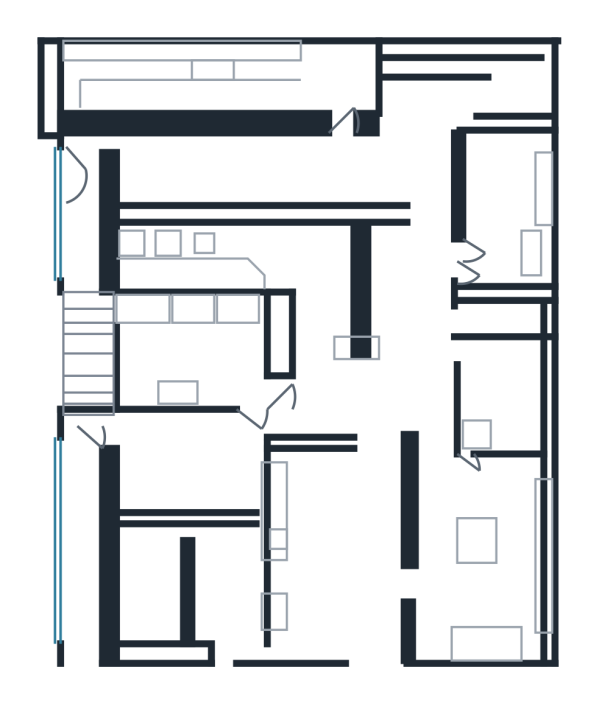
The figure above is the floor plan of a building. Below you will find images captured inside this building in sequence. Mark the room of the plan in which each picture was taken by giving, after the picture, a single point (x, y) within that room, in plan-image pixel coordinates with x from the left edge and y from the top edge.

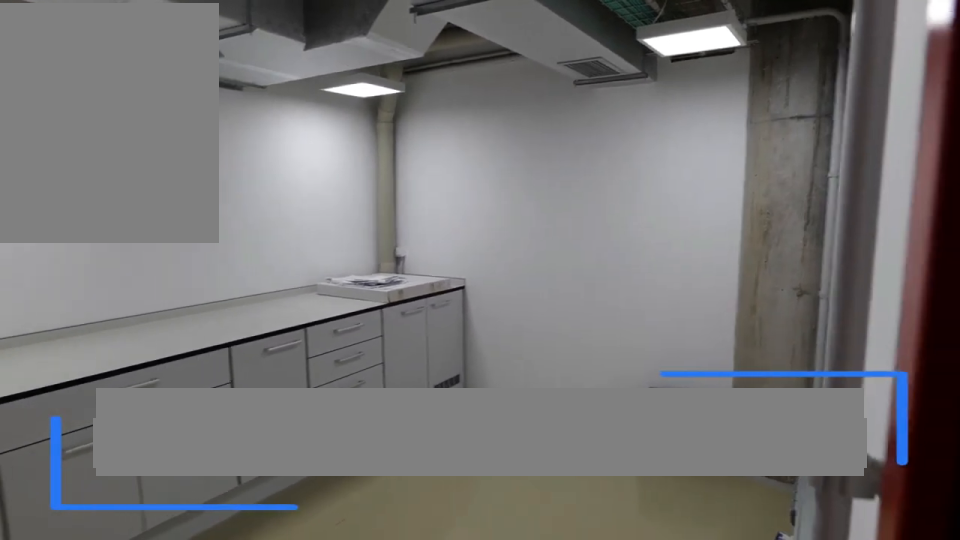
(506, 396)
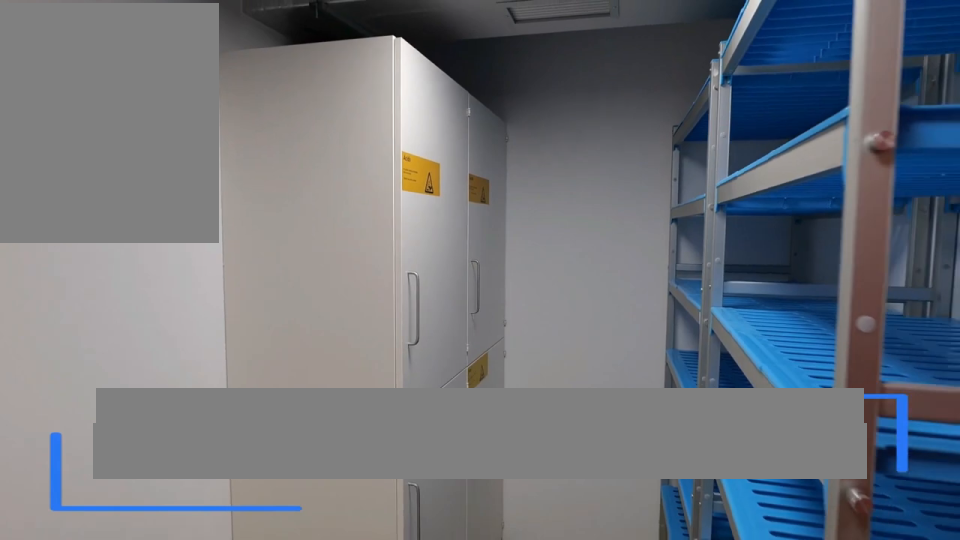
(509, 308)
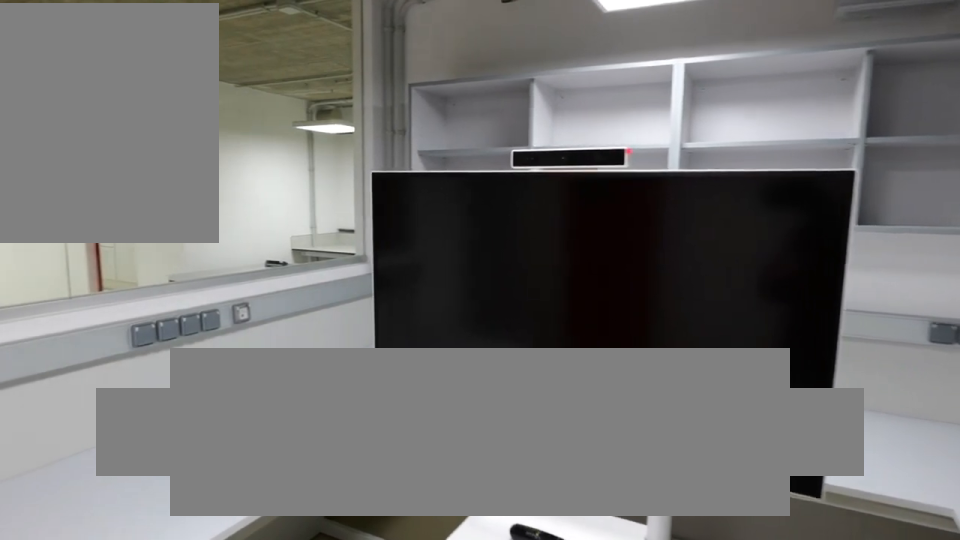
(510, 209)
